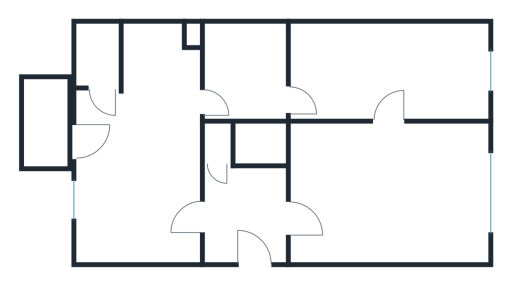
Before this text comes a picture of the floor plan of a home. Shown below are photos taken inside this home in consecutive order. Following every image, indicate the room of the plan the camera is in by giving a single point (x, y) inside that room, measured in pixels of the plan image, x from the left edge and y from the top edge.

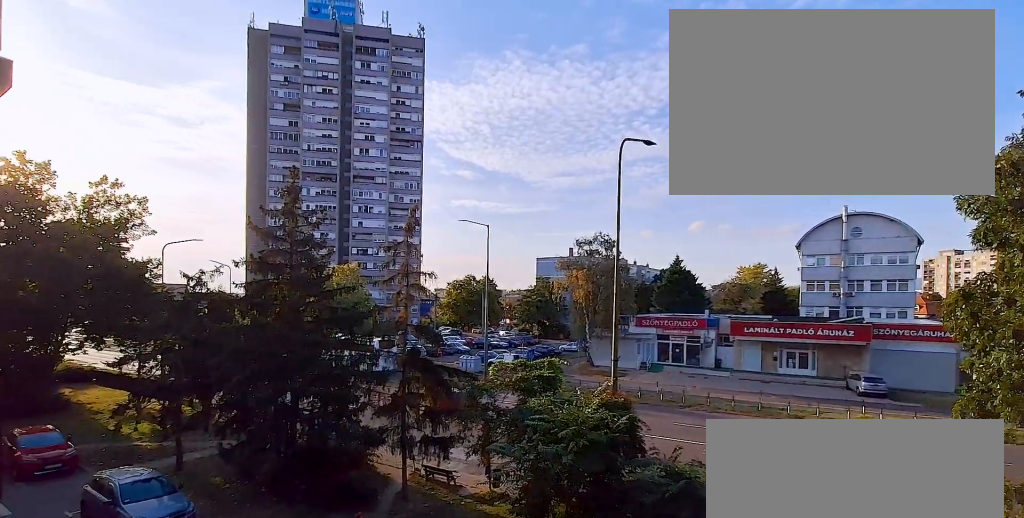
(50, 131)
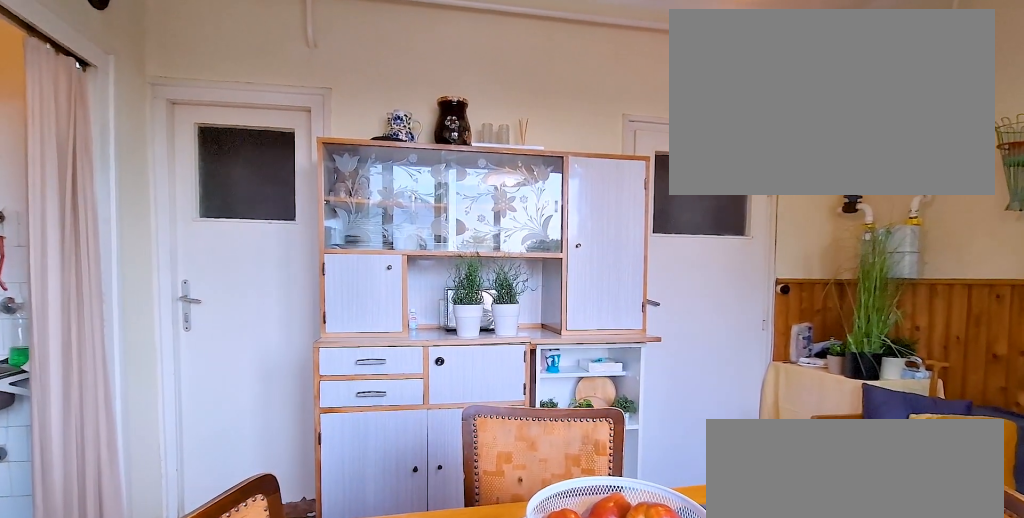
(141, 155)
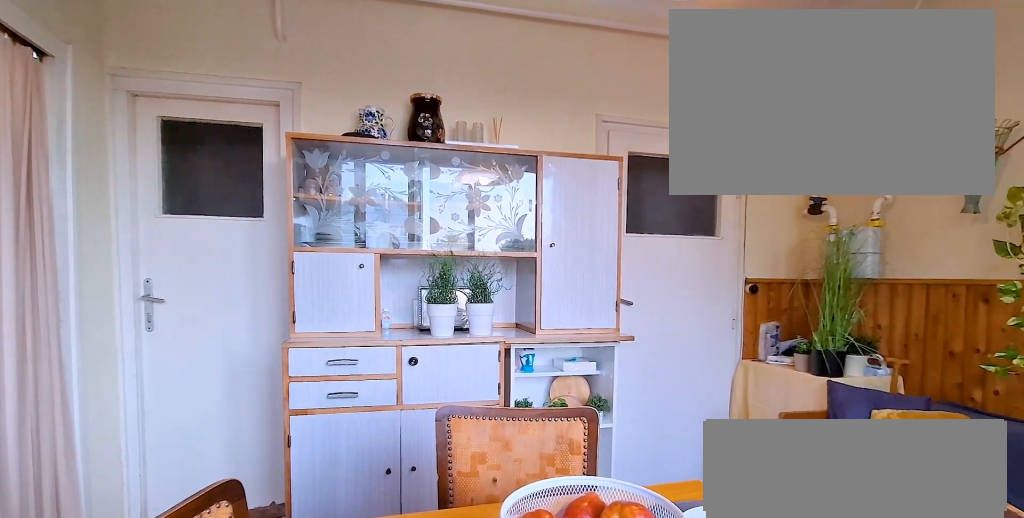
(141, 155)
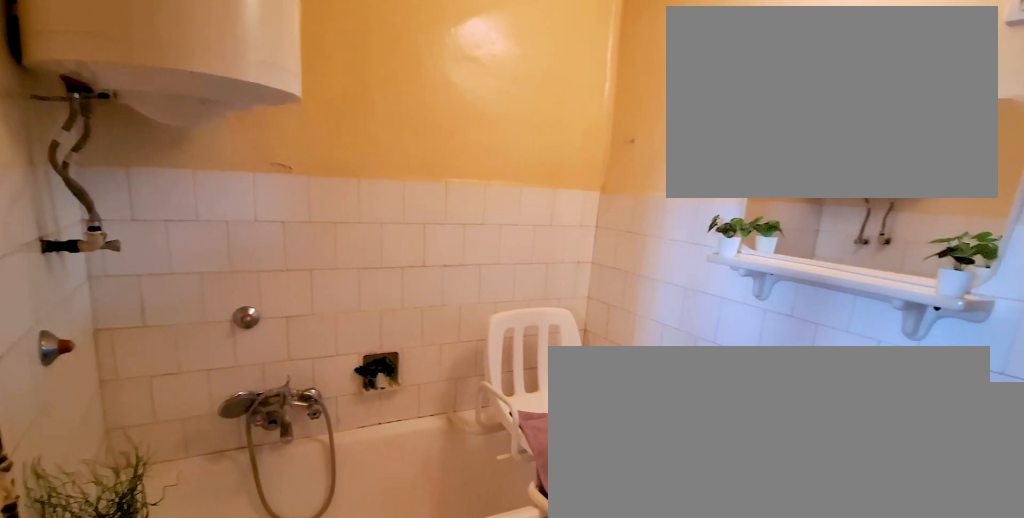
(248, 75)
